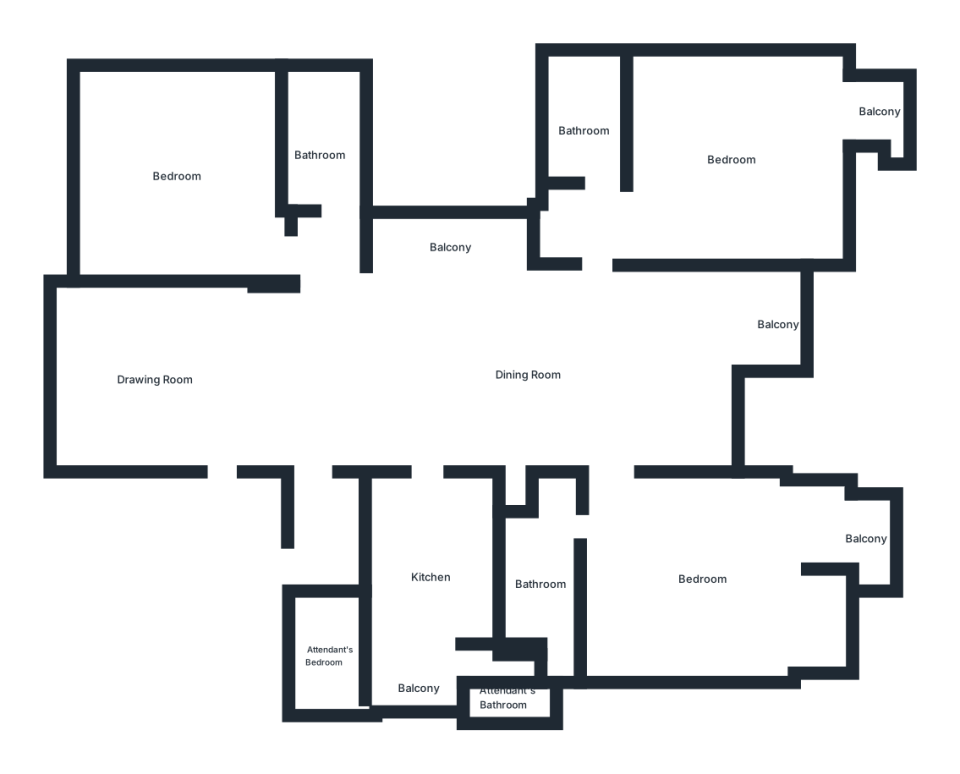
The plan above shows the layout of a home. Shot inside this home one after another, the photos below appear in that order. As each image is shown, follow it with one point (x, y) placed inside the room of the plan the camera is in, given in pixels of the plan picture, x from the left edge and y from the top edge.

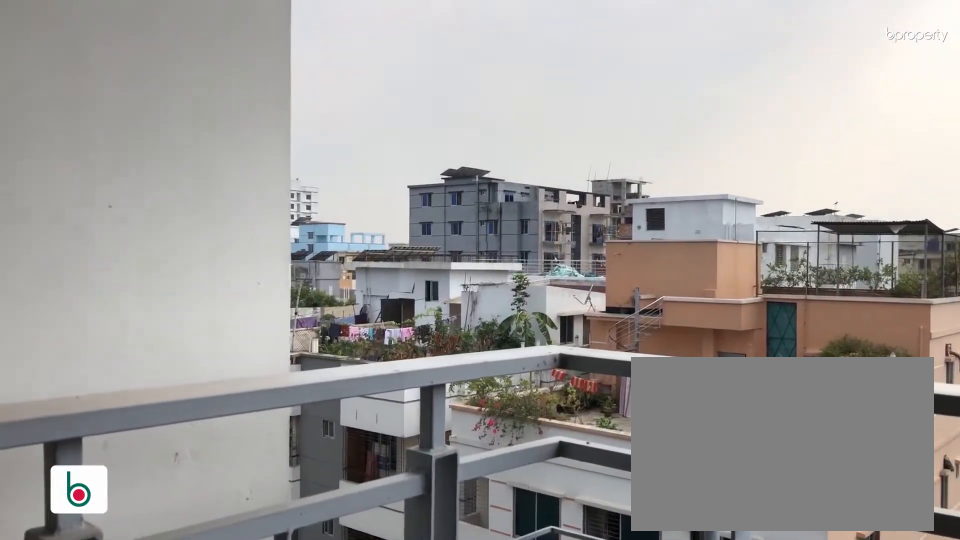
(865, 530)
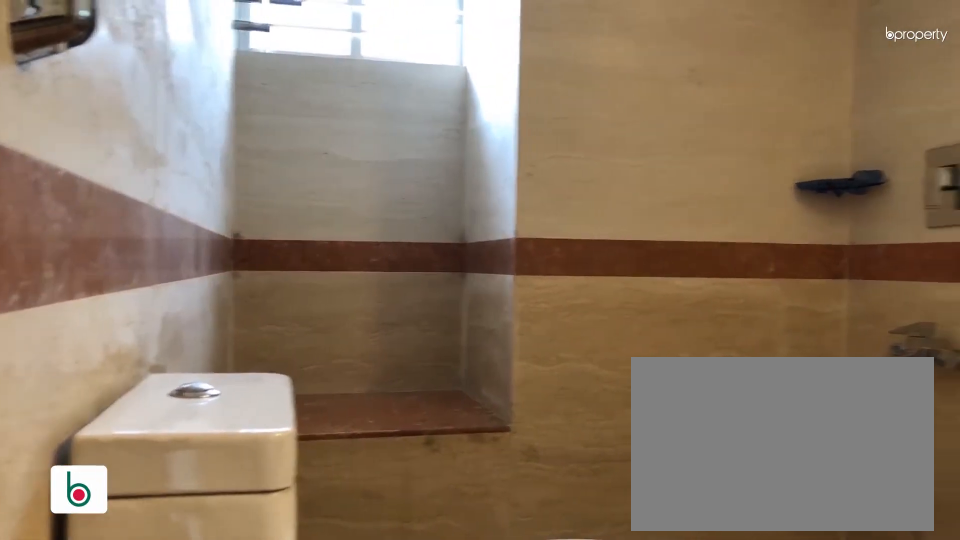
(541, 579)
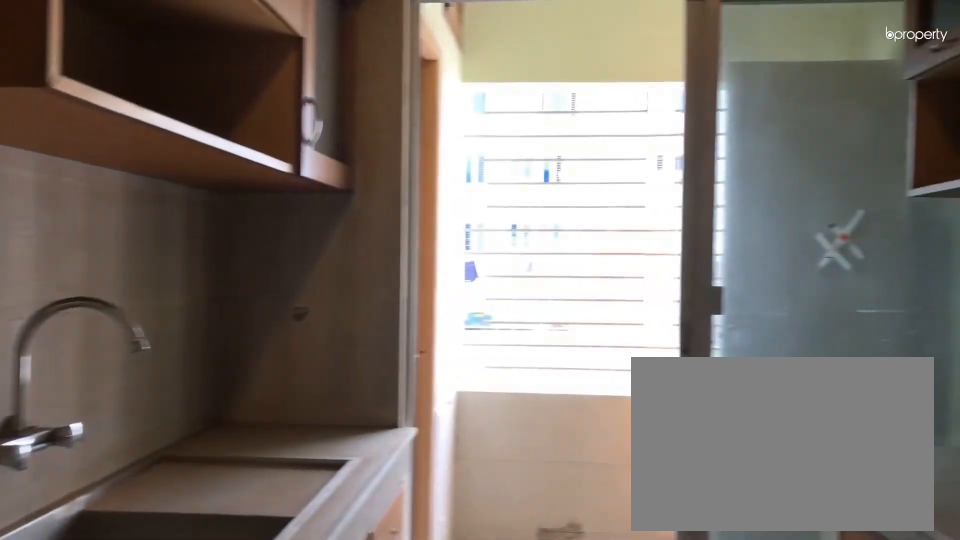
(429, 581)
